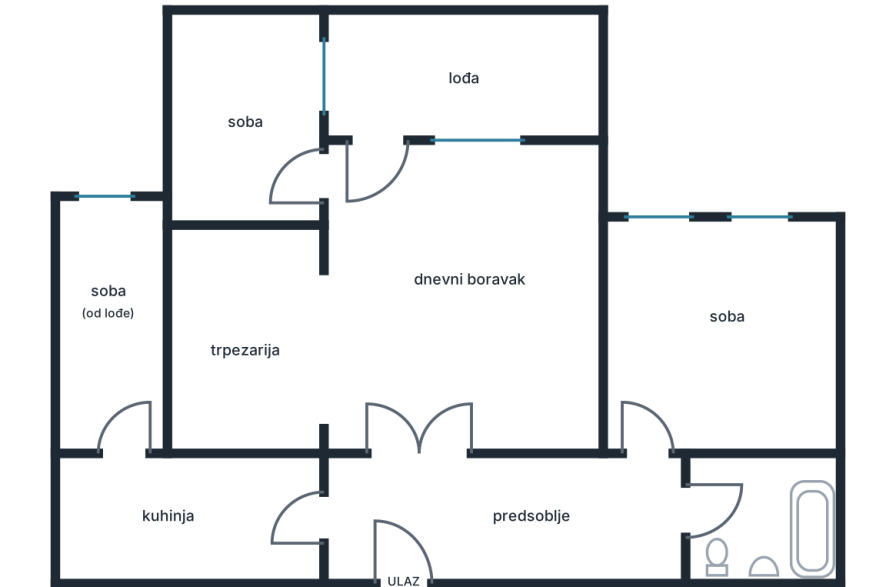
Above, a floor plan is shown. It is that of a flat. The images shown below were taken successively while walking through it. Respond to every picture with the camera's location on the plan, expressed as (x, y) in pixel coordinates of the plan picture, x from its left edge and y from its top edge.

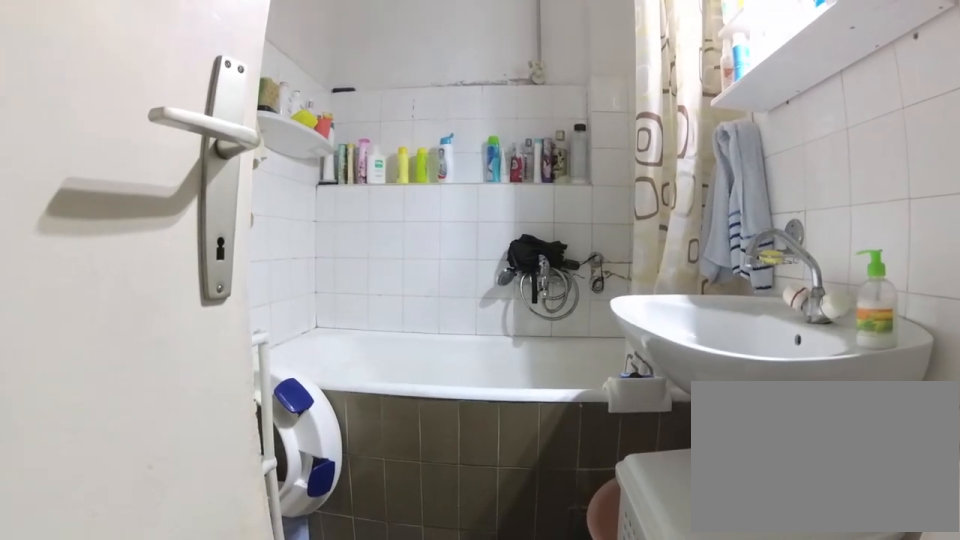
(695, 514)
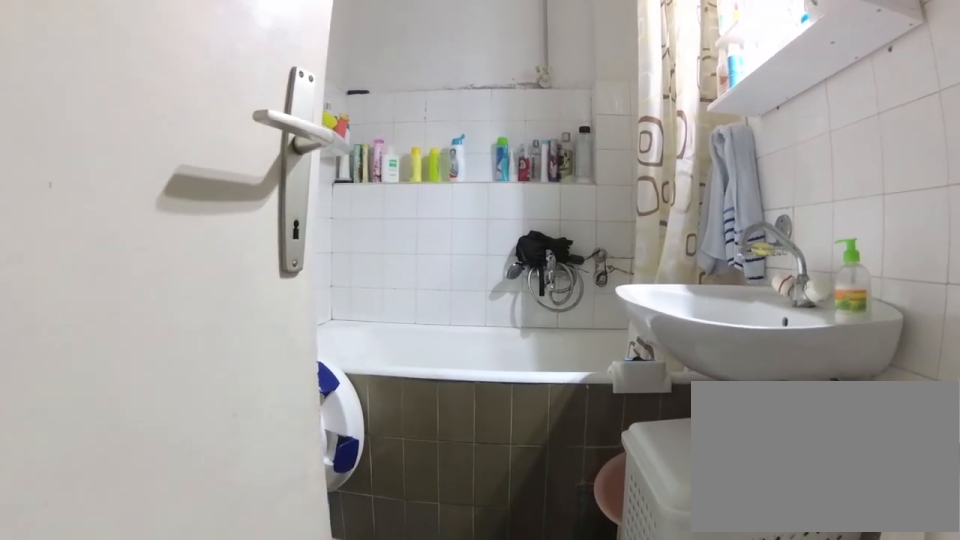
(678, 510)
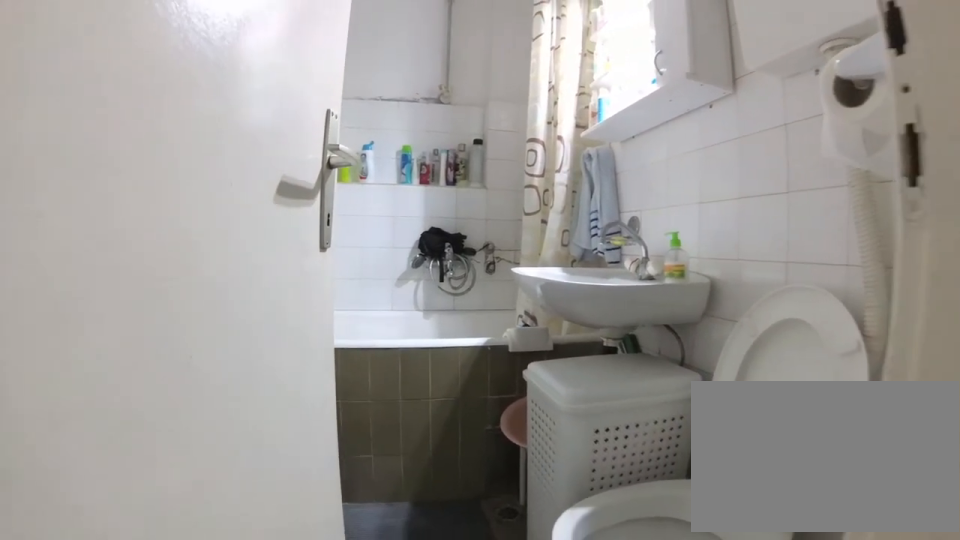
(655, 506)
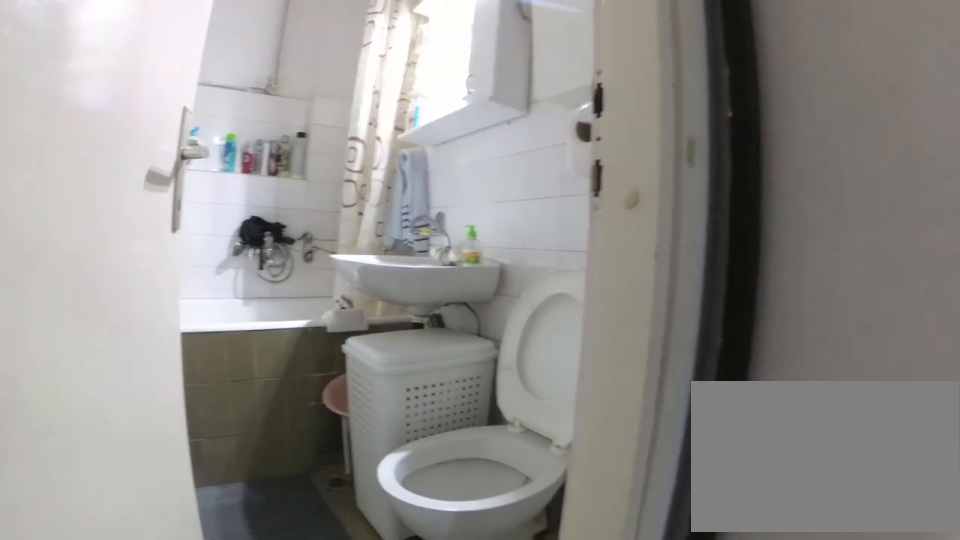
(651, 497)
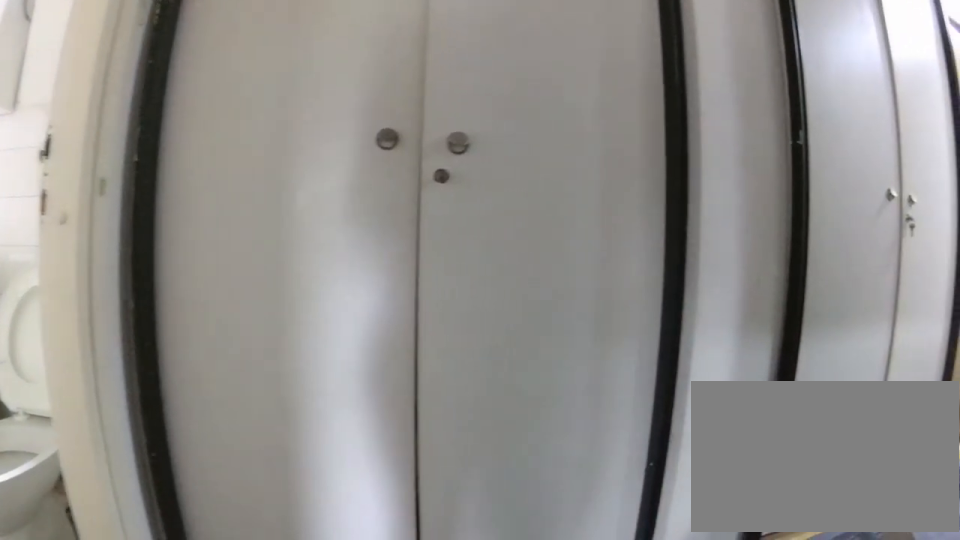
(677, 488)
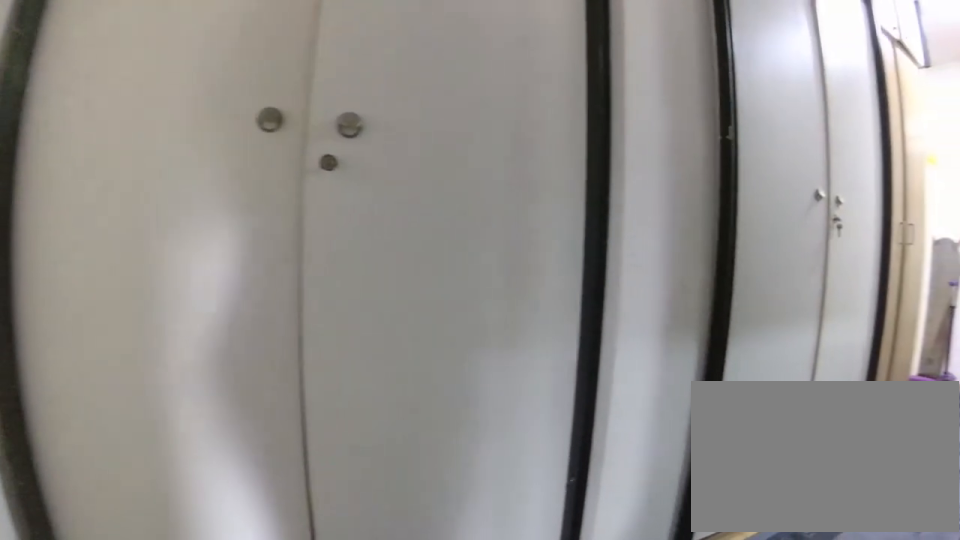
(680, 489)
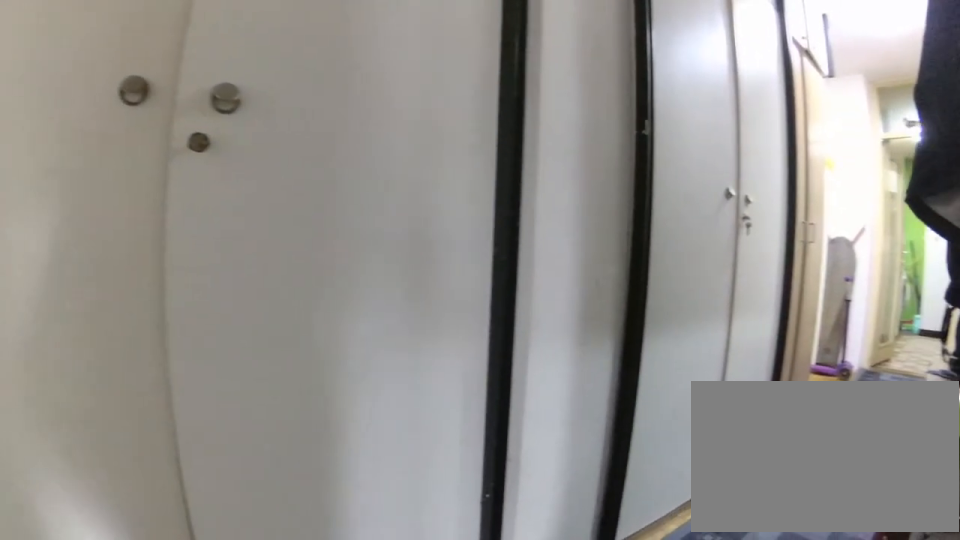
(685, 493)
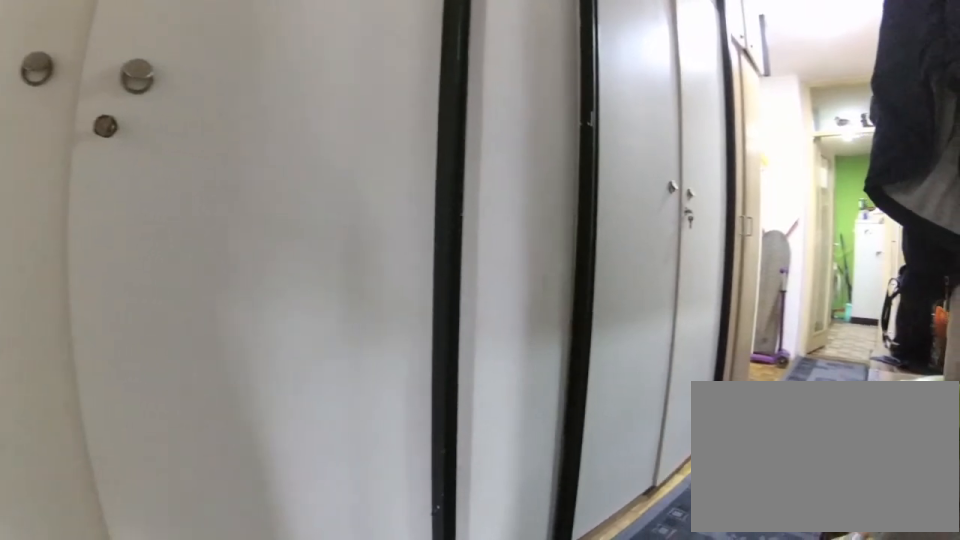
(688, 495)
